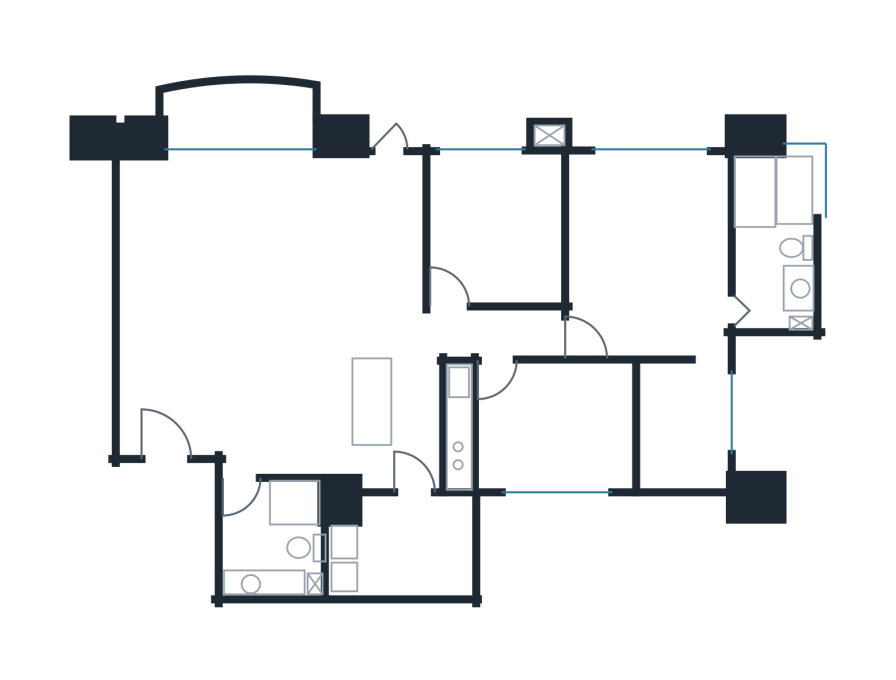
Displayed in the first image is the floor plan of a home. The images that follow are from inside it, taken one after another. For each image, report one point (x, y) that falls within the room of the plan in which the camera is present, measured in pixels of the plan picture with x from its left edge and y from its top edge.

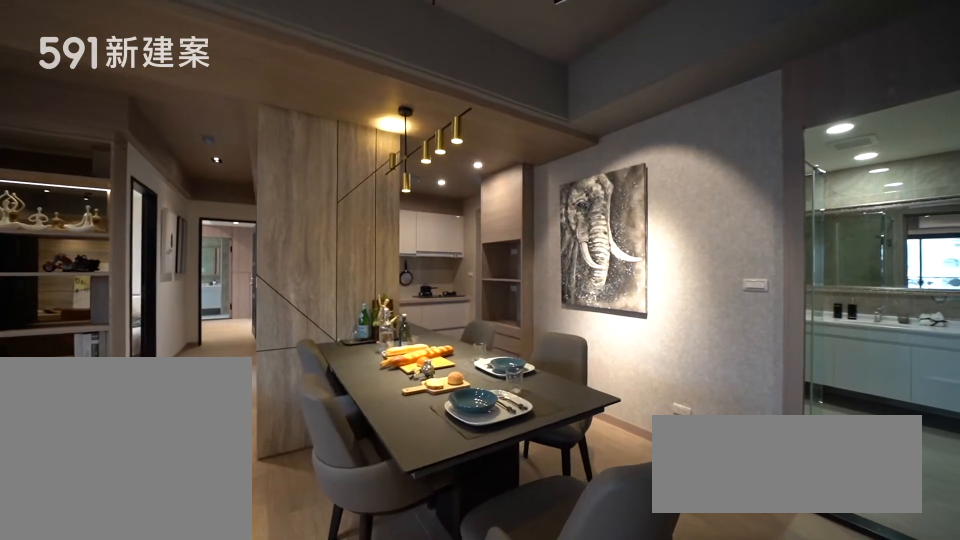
(293, 419)
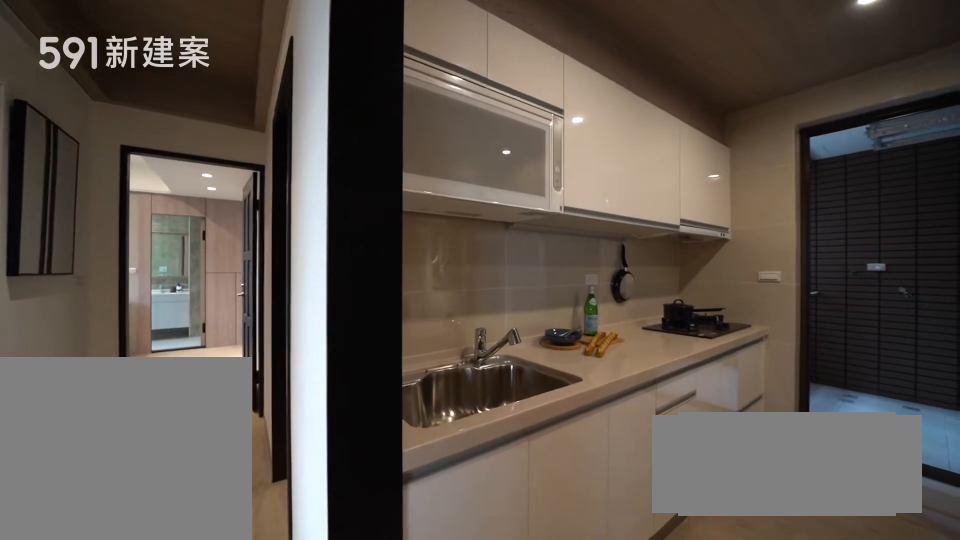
(413, 428)
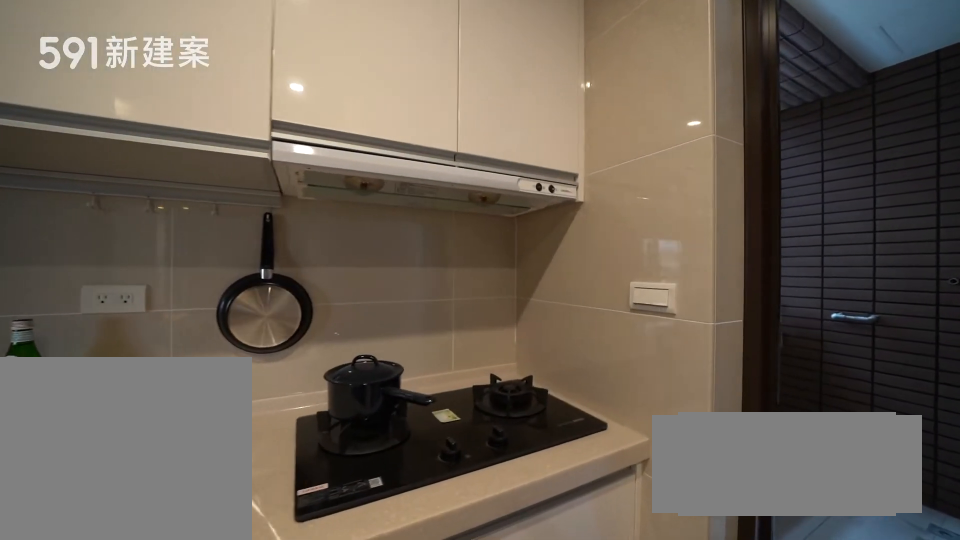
(413, 428)
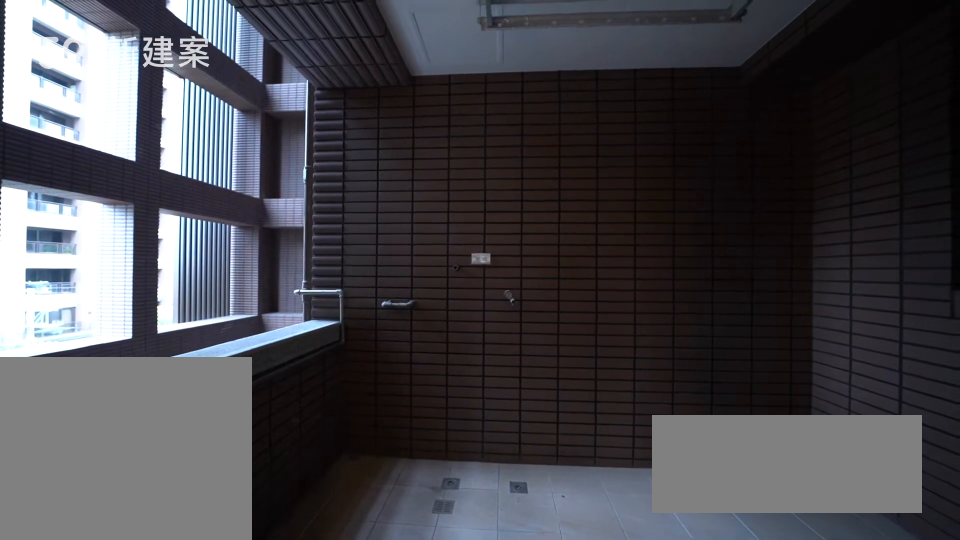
(417, 549)
